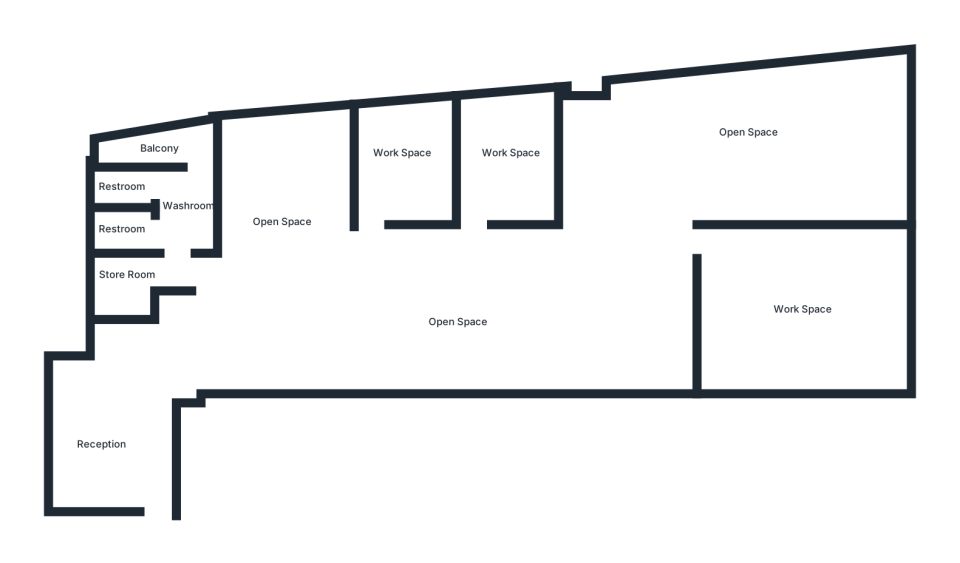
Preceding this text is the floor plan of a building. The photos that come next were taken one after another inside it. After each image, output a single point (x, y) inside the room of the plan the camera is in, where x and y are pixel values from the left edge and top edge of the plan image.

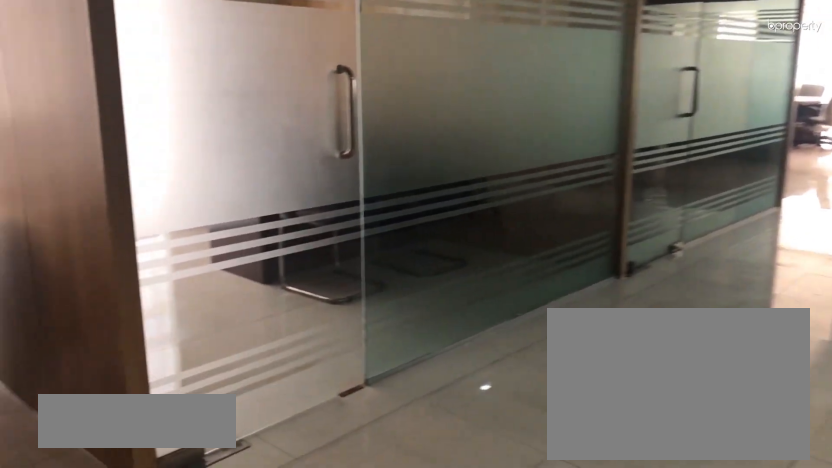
(438, 327)
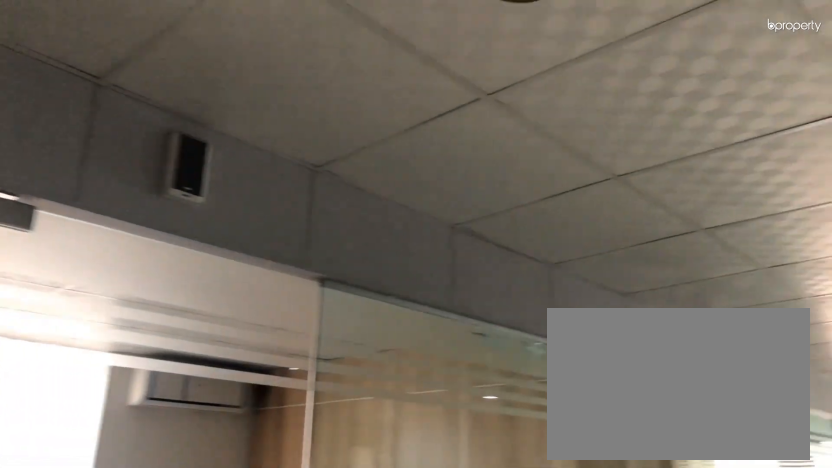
(434, 329)
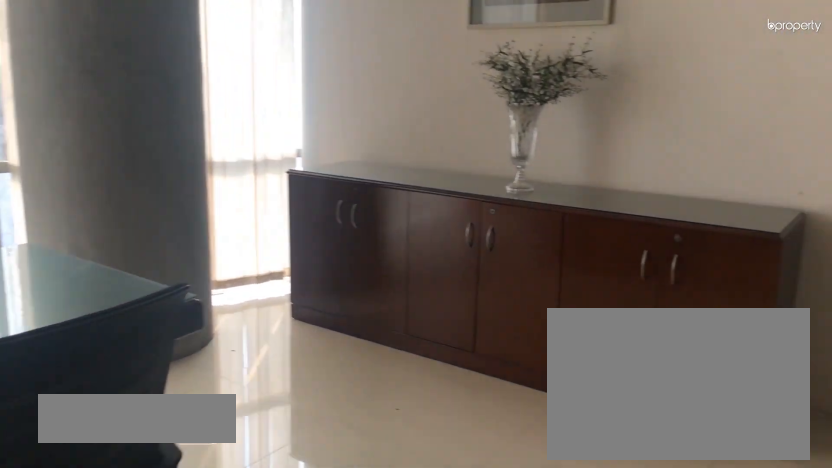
(791, 297)
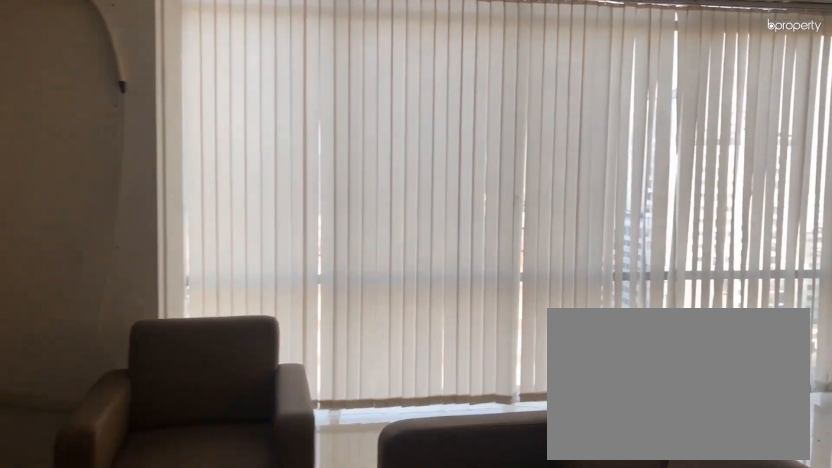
(675, 167)
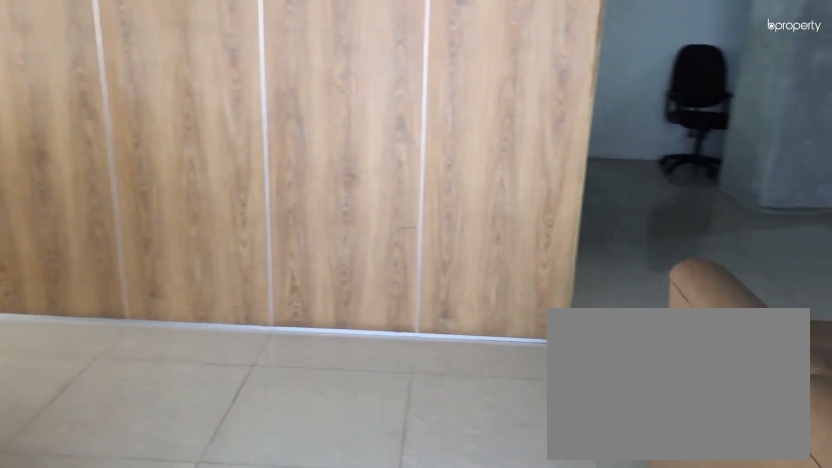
(760, 144)
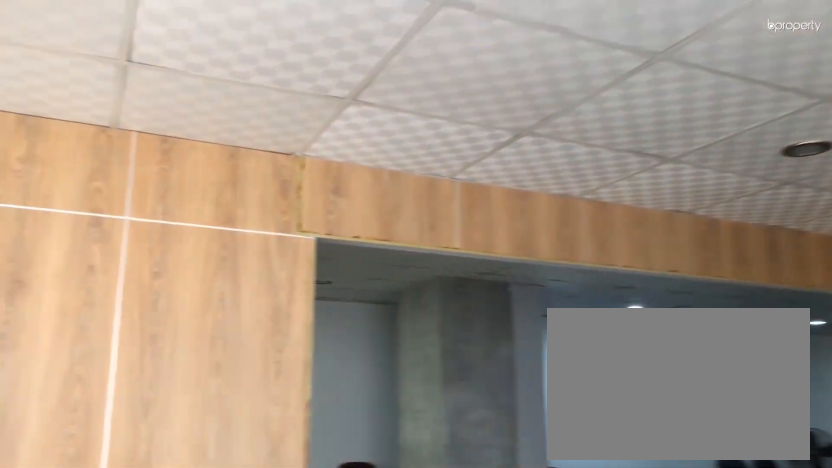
(760, 144)
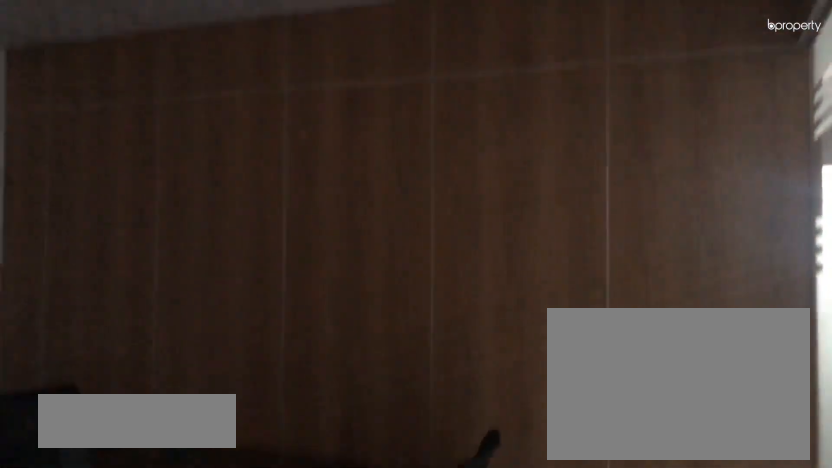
(492, 168)
